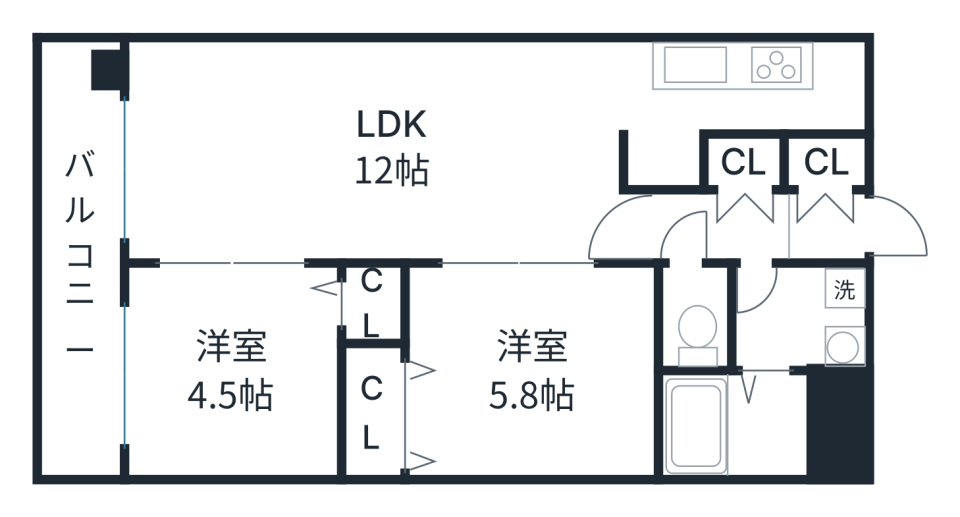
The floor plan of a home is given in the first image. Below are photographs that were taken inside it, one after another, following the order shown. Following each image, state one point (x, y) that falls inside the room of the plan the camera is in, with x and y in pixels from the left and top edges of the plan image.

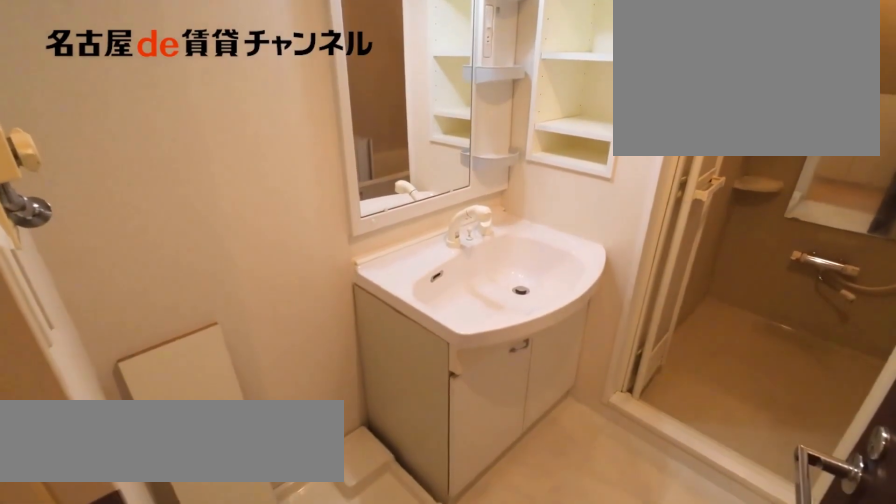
(801, 317)
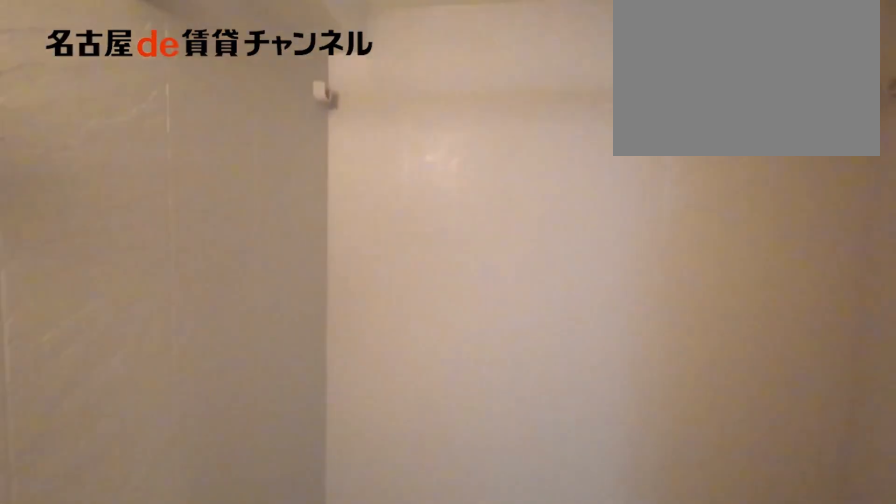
(731, 423)
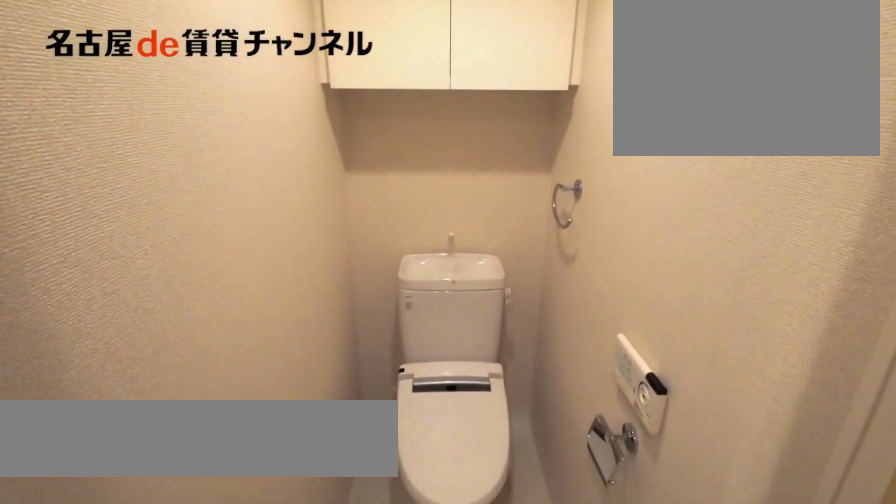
(694, 316)
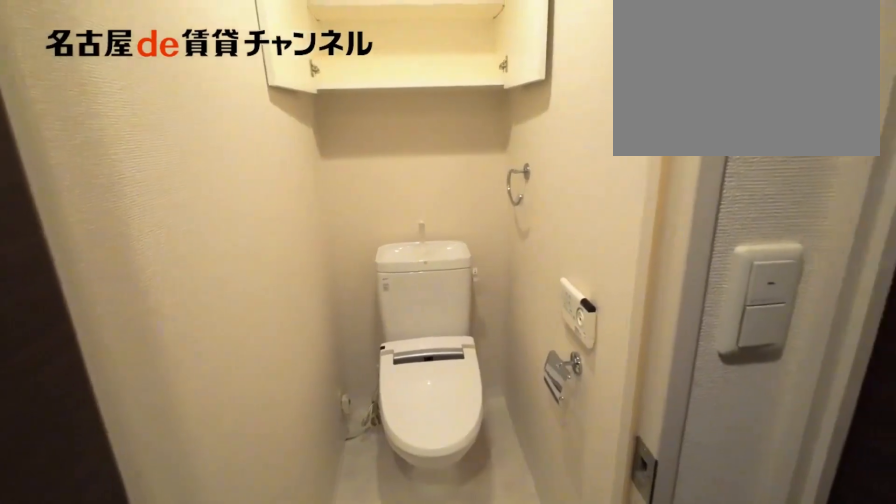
(694, 316)
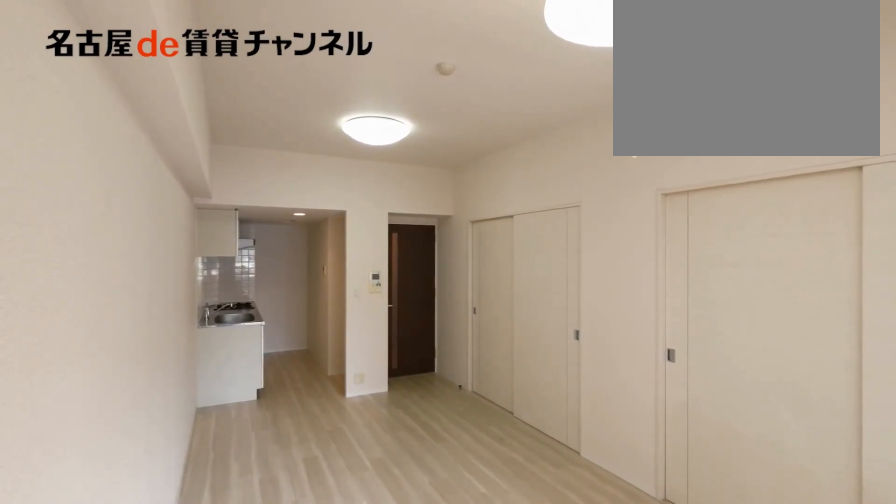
(386, 150)
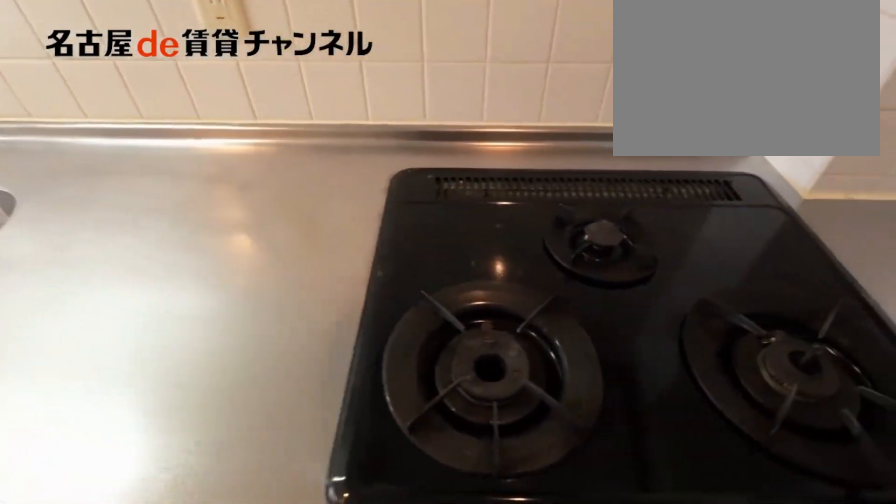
(746, 87)
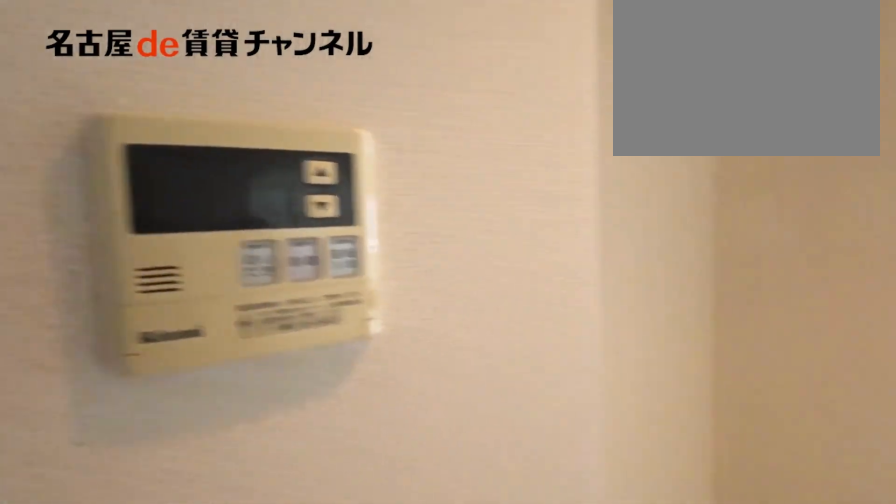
(746, 87)
